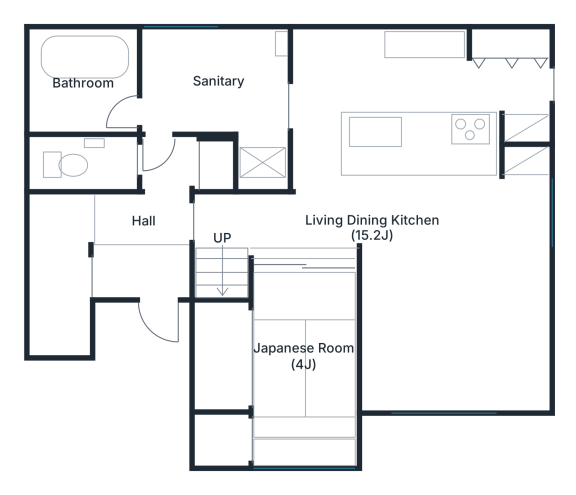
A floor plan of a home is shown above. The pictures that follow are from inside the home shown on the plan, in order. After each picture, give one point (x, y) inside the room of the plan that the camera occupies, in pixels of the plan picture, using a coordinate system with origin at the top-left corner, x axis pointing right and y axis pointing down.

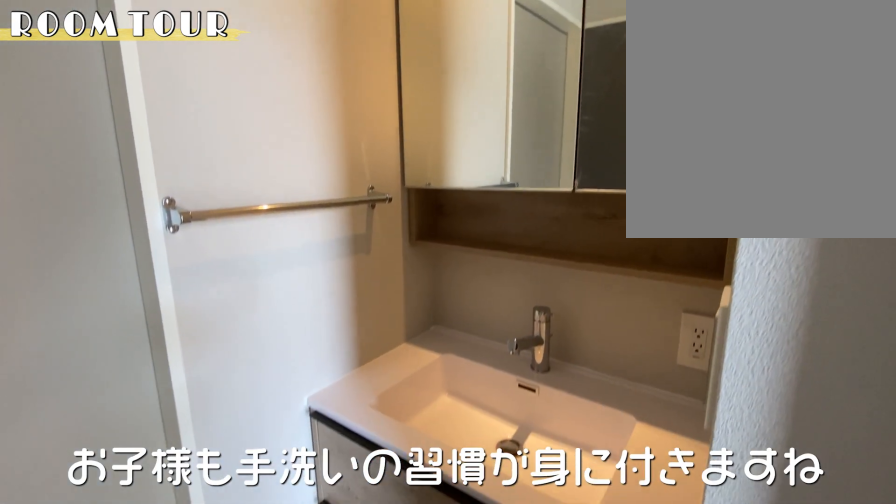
(173, 165)
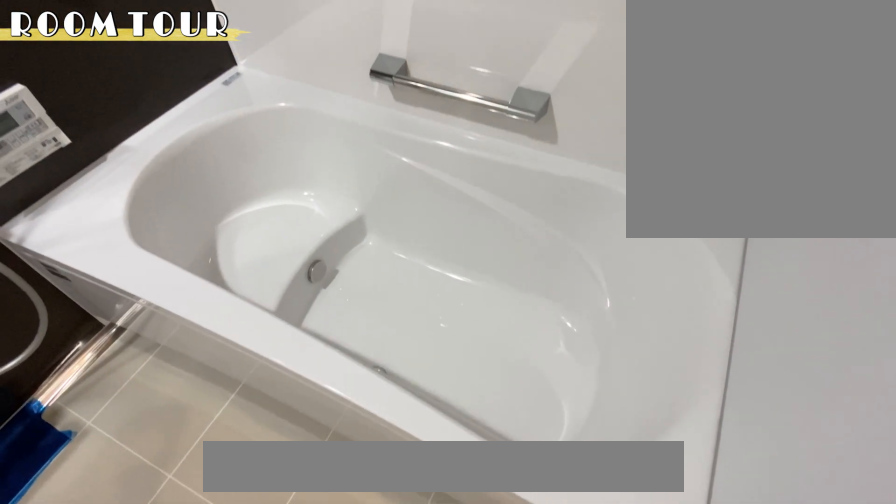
(83, 87)
